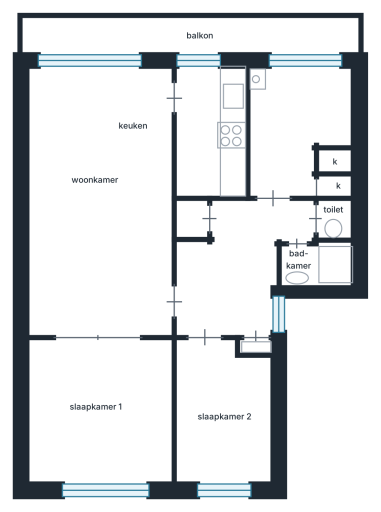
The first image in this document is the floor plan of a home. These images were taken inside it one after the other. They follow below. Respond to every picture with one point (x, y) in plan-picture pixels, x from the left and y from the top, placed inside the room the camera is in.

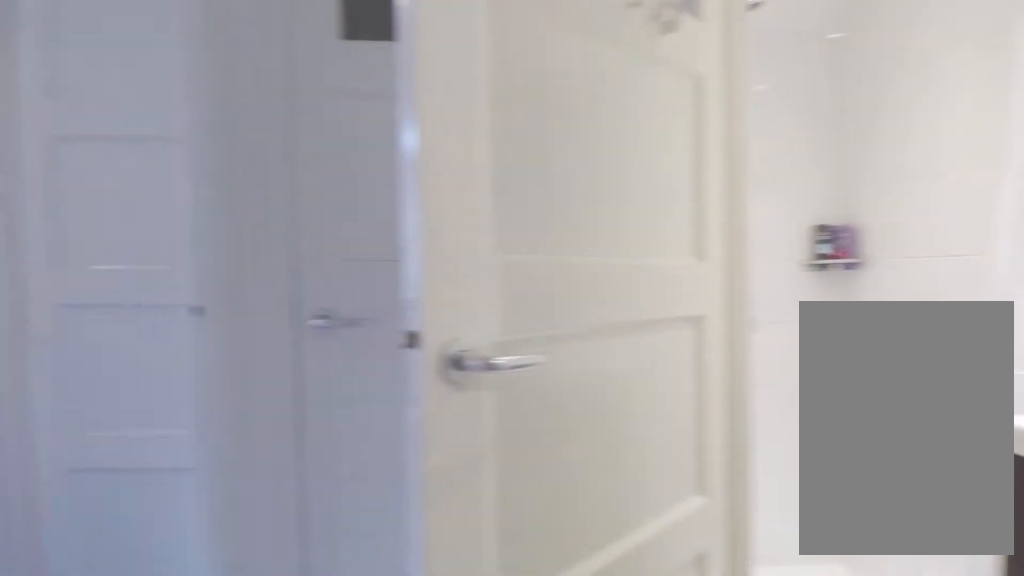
(237, 268)
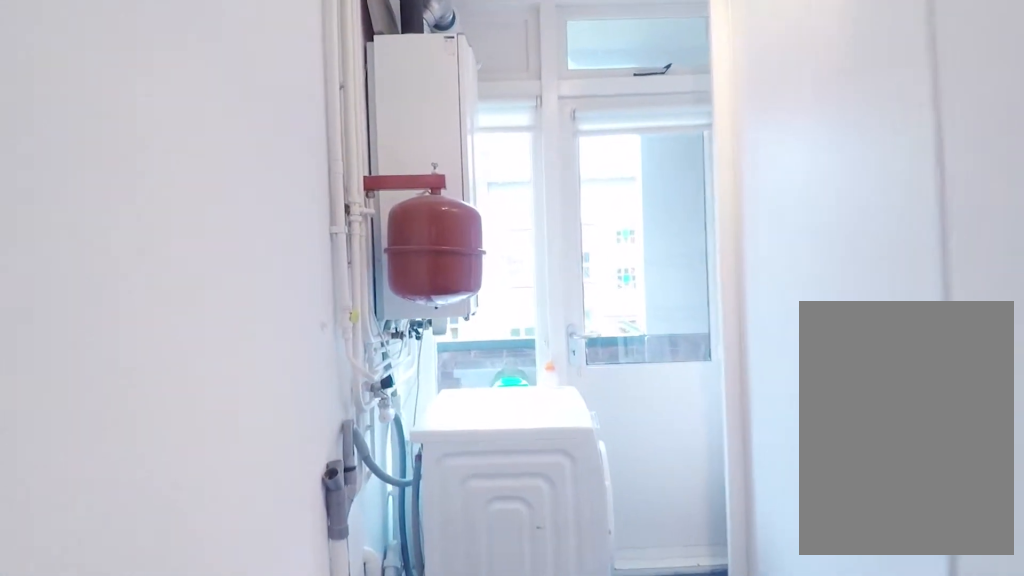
(295, 125)
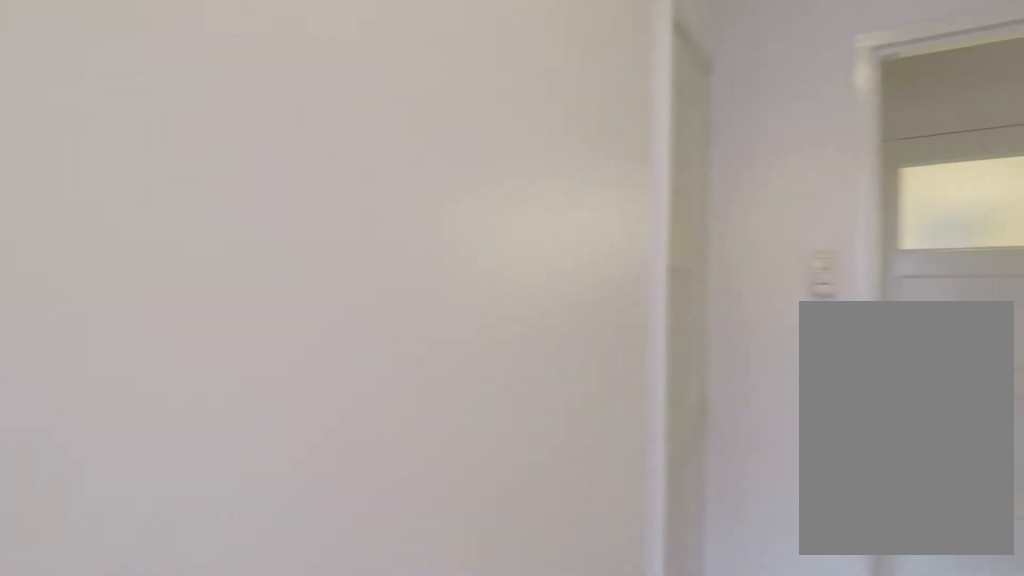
(295, 125)
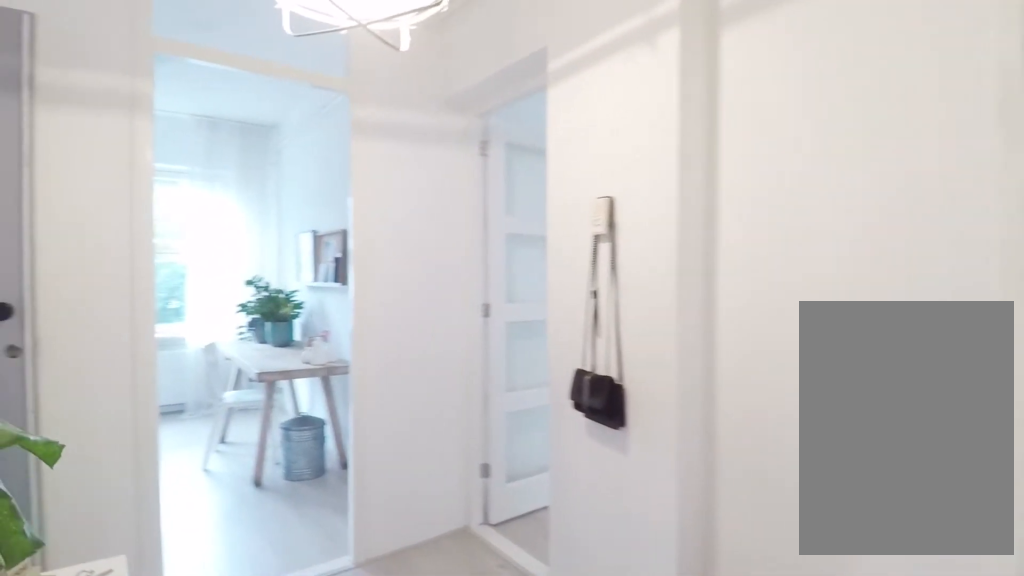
(237, 268)
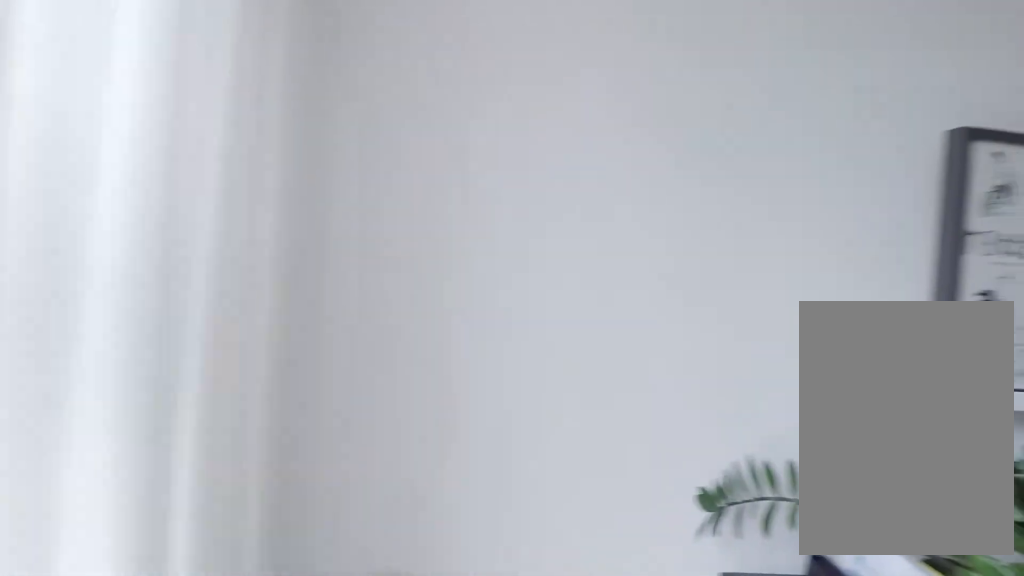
(223, 416)
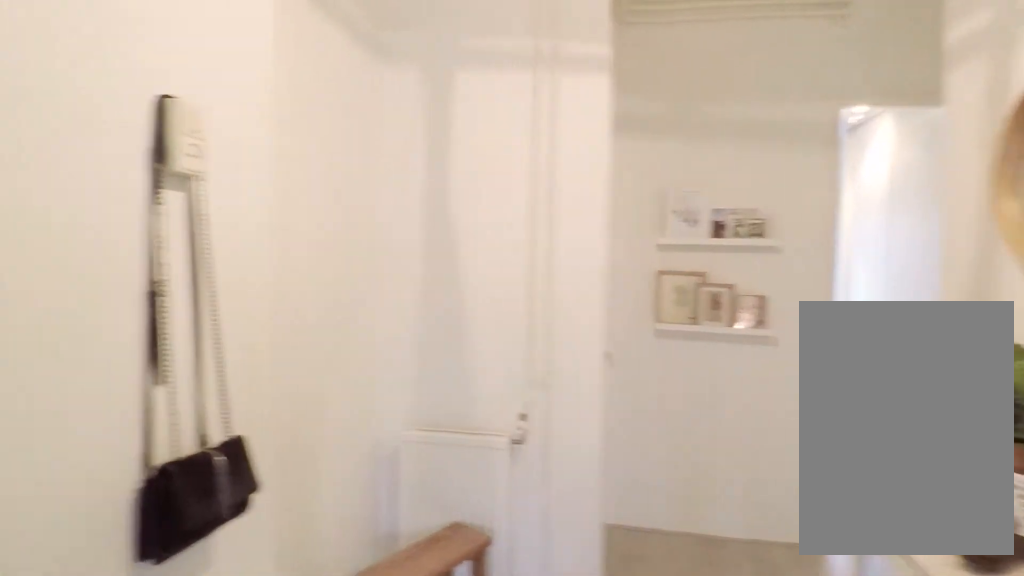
(237, 268)
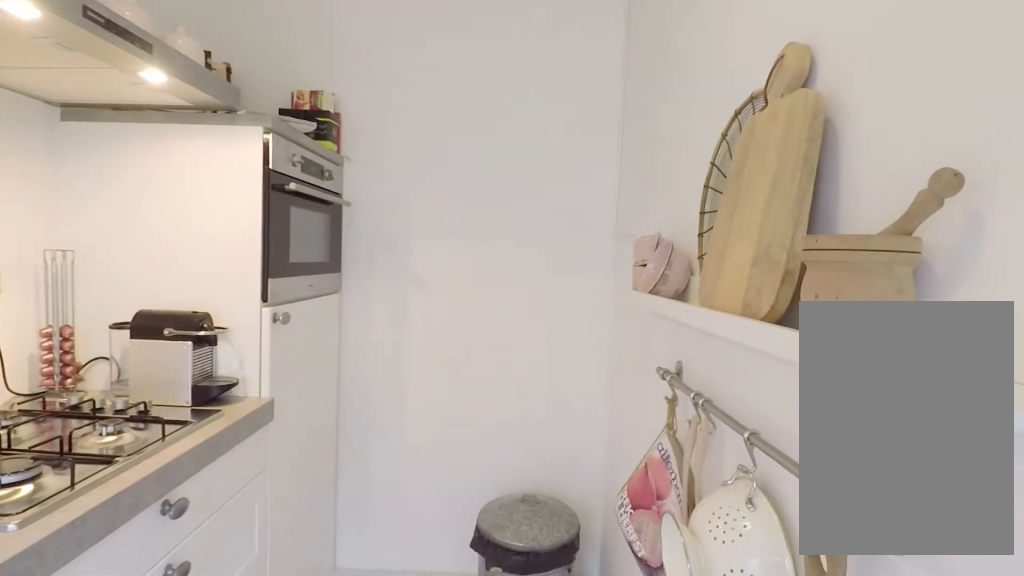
(210, 132)
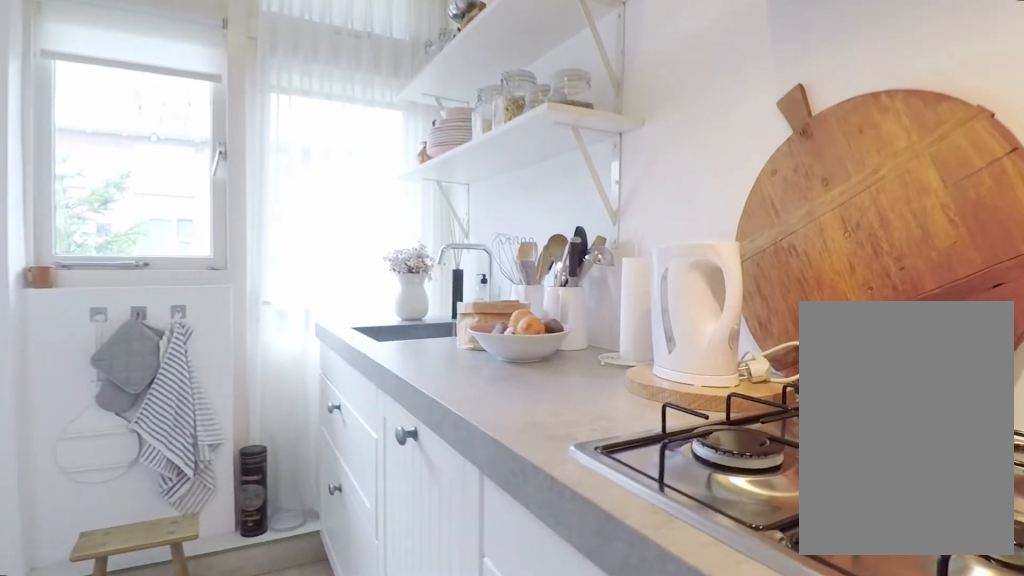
(210, 132)
